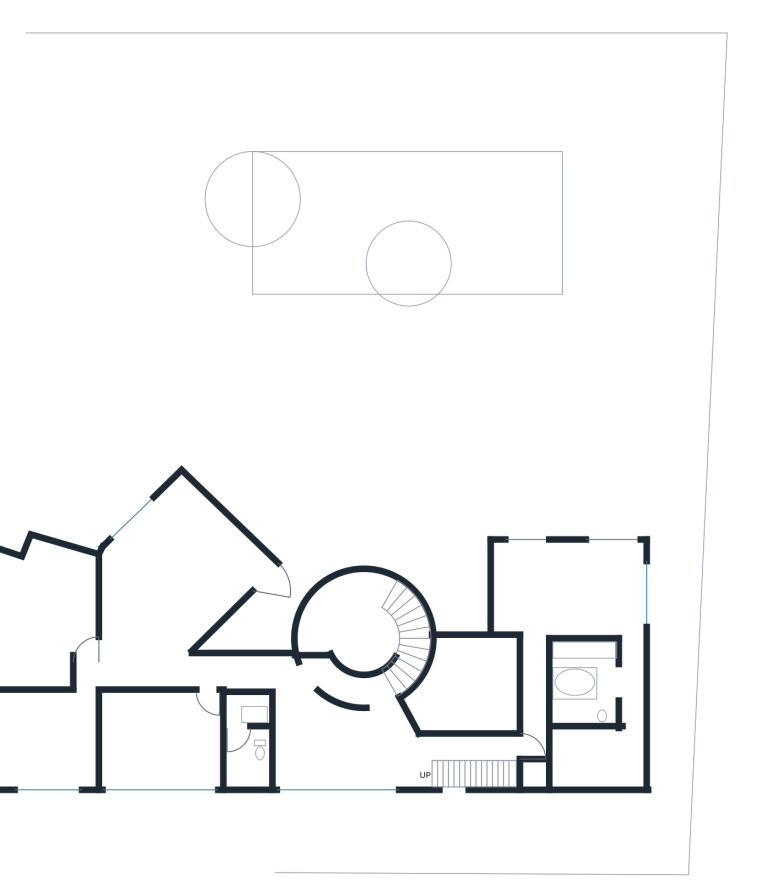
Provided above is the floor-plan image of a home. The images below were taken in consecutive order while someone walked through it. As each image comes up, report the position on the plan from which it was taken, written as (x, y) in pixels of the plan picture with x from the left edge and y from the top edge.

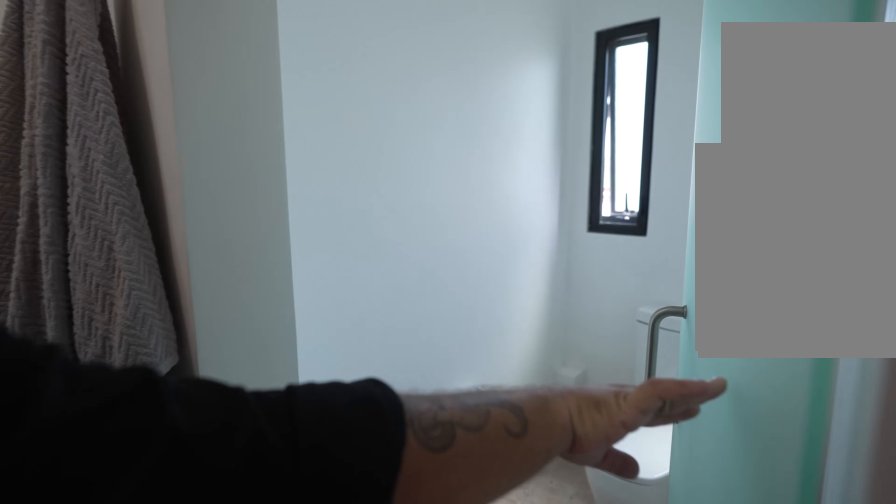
(603, 693)
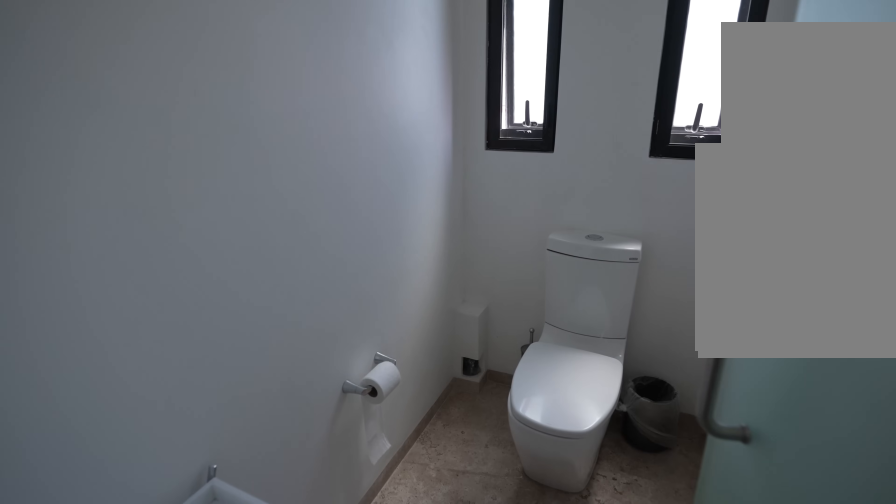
(603, 693)
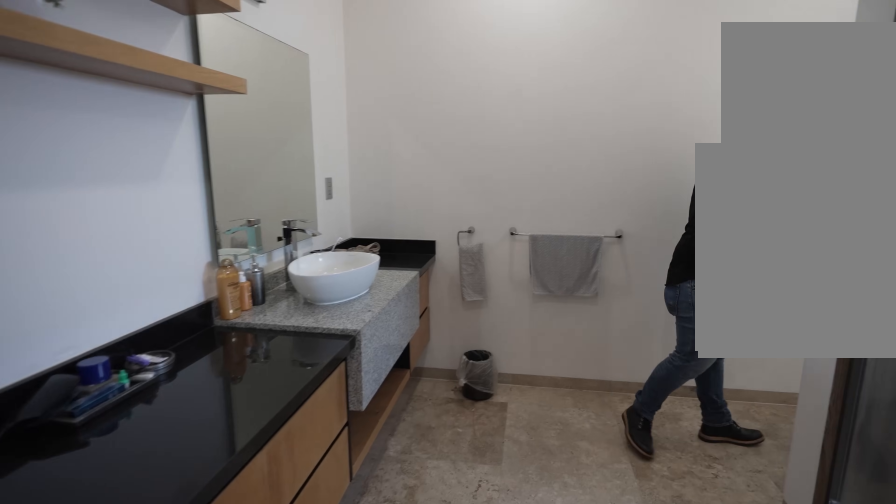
(628, 645)
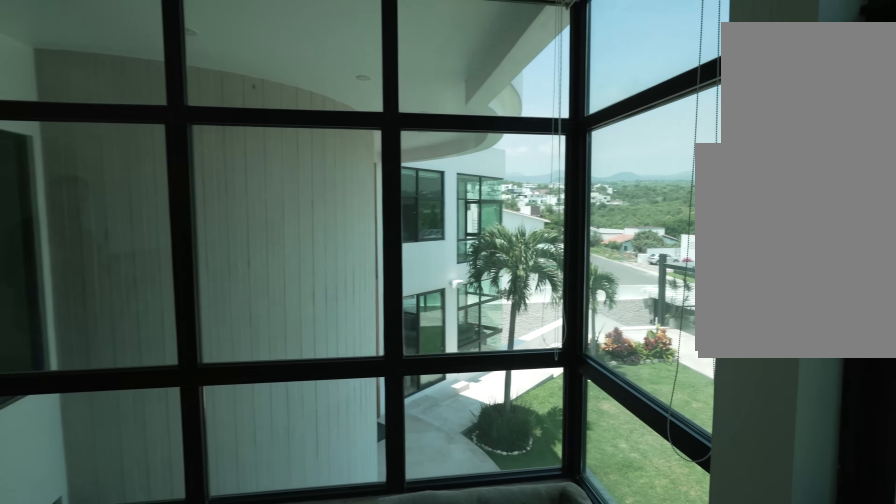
(556, 560)
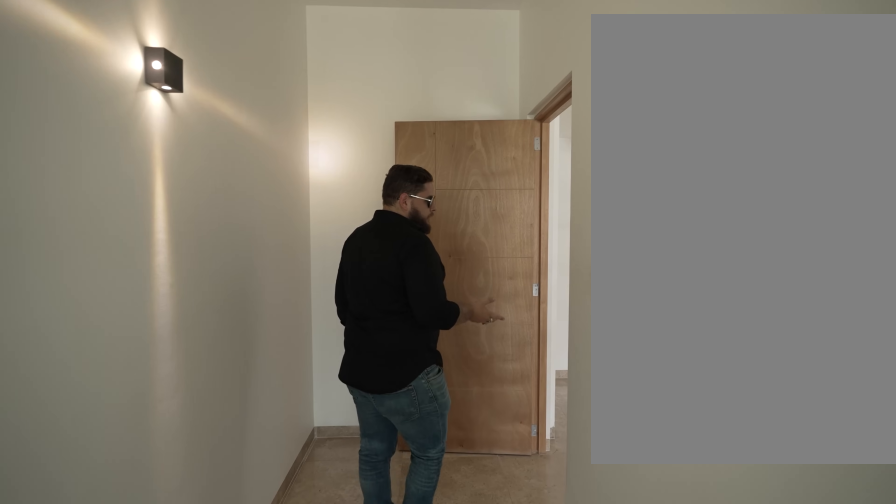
(529, 658)
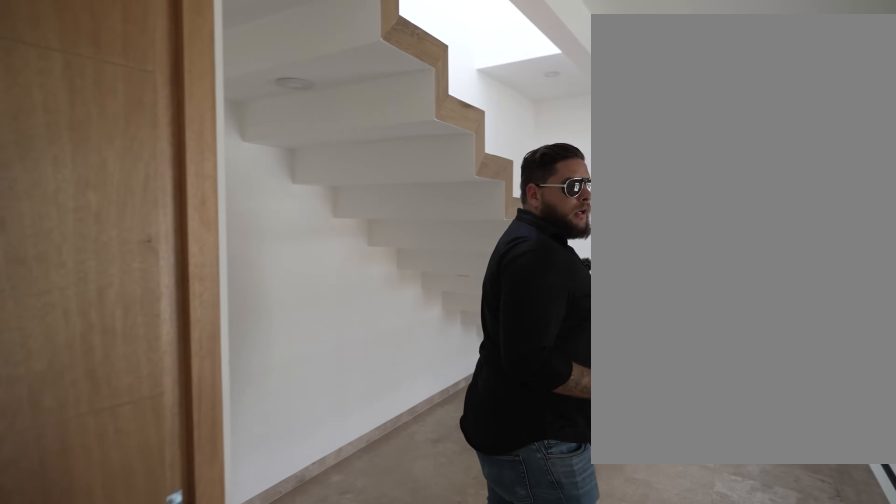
(529, 718)
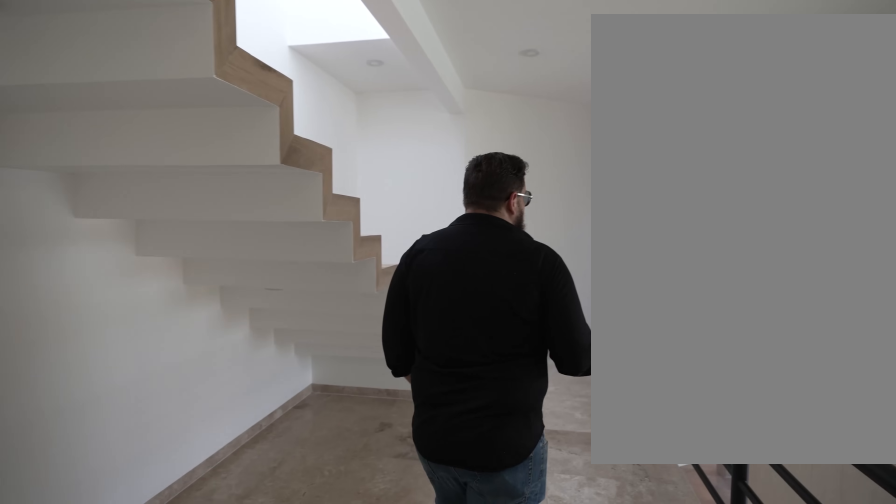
(528, 733)
